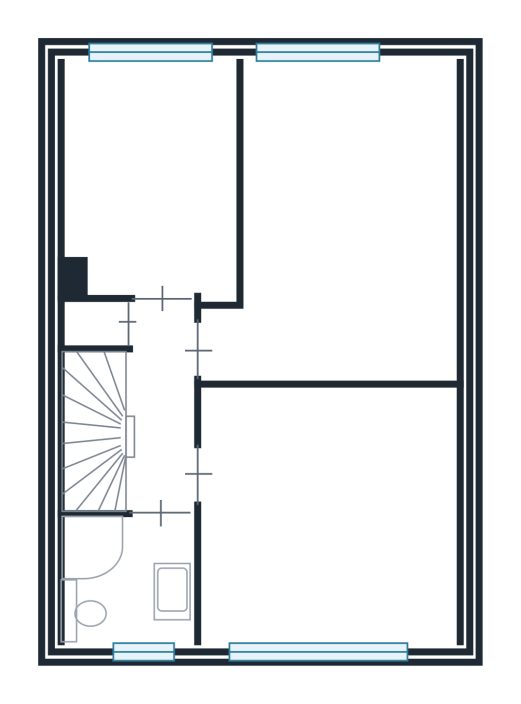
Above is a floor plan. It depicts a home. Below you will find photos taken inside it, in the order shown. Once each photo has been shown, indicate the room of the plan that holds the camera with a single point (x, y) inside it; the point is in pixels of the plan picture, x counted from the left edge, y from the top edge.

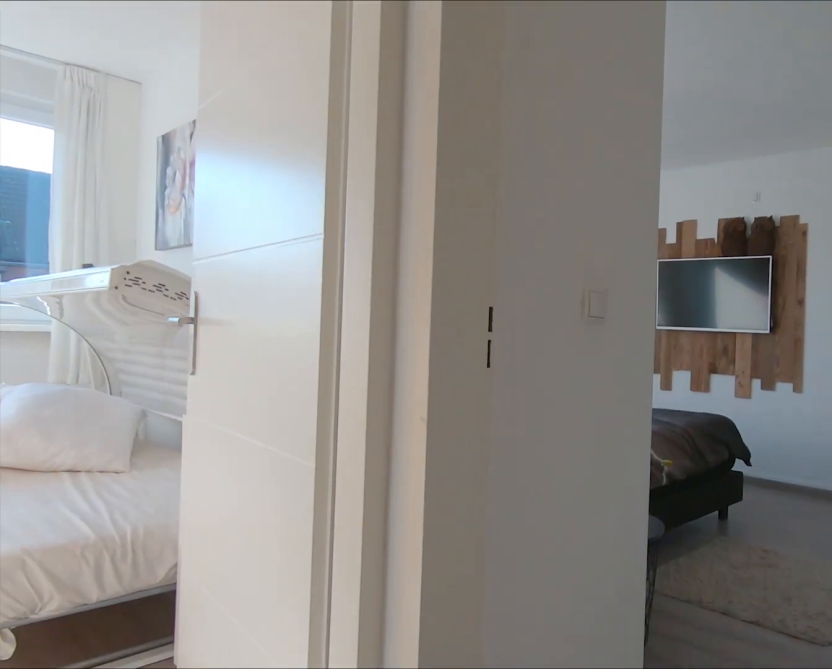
(159, 407)
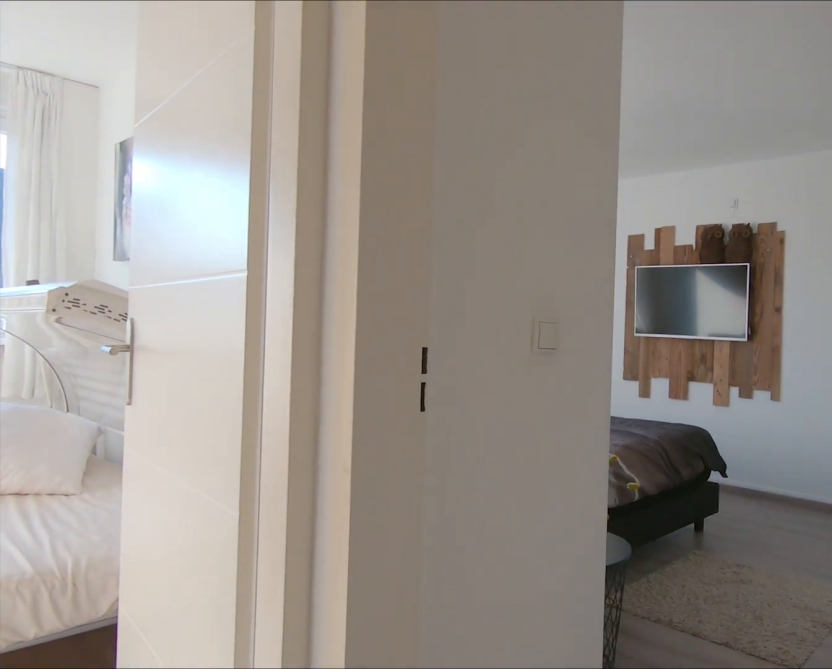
(159, 407)
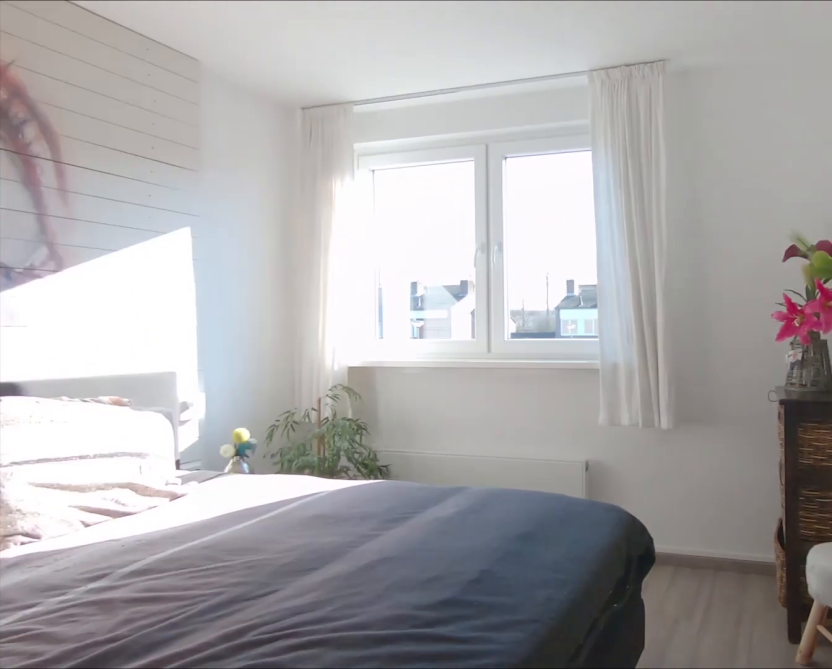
(347, 226)
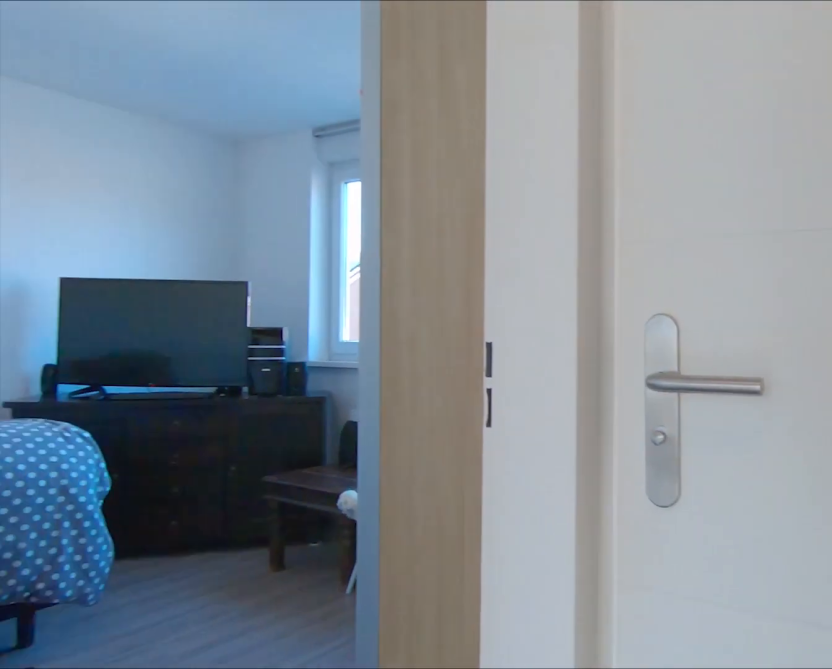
(159, 408)
